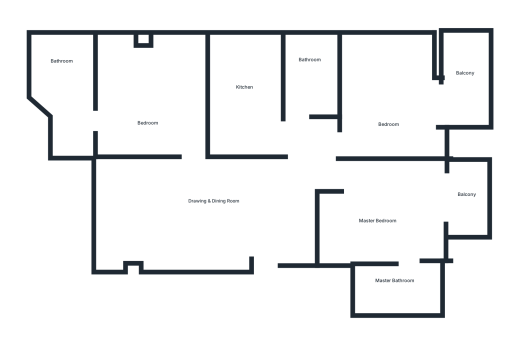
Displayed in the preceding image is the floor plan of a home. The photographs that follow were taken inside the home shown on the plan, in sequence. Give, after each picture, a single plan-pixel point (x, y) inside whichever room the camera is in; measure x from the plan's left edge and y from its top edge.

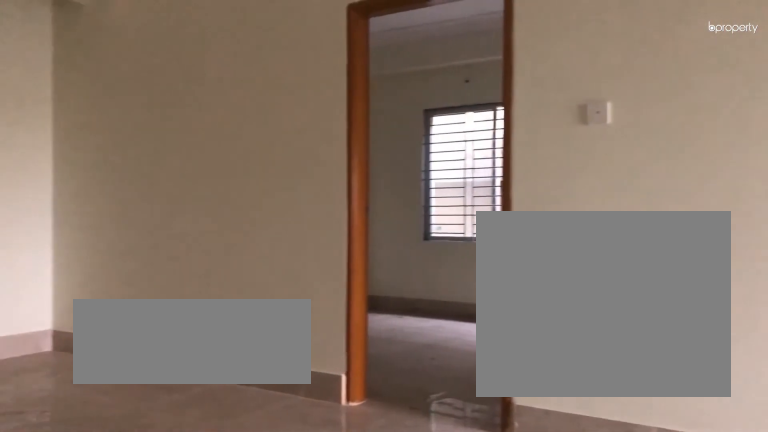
(210, 201)
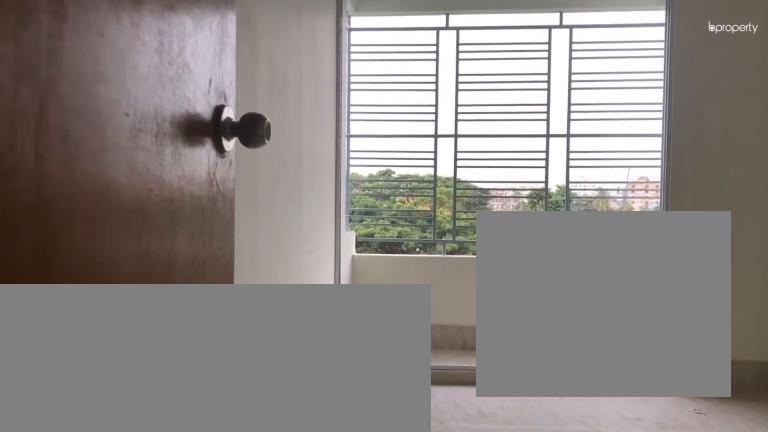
(380, 208)
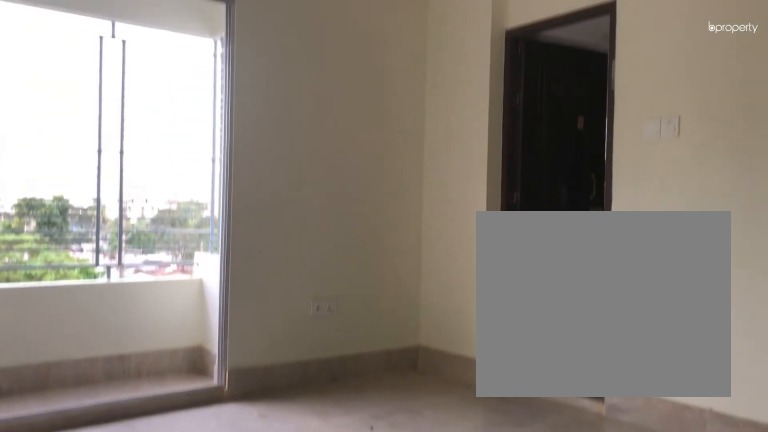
(380, 208)
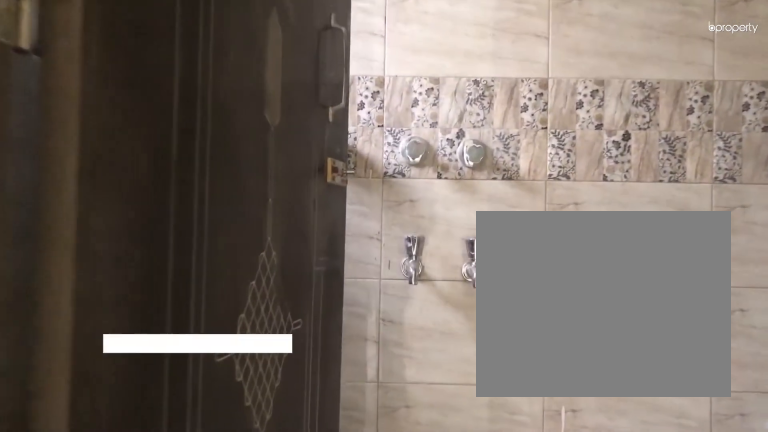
(398, 287)
